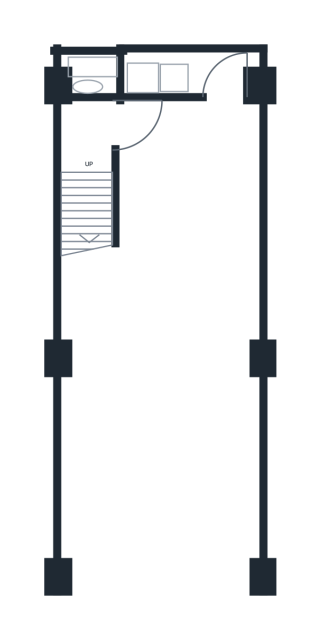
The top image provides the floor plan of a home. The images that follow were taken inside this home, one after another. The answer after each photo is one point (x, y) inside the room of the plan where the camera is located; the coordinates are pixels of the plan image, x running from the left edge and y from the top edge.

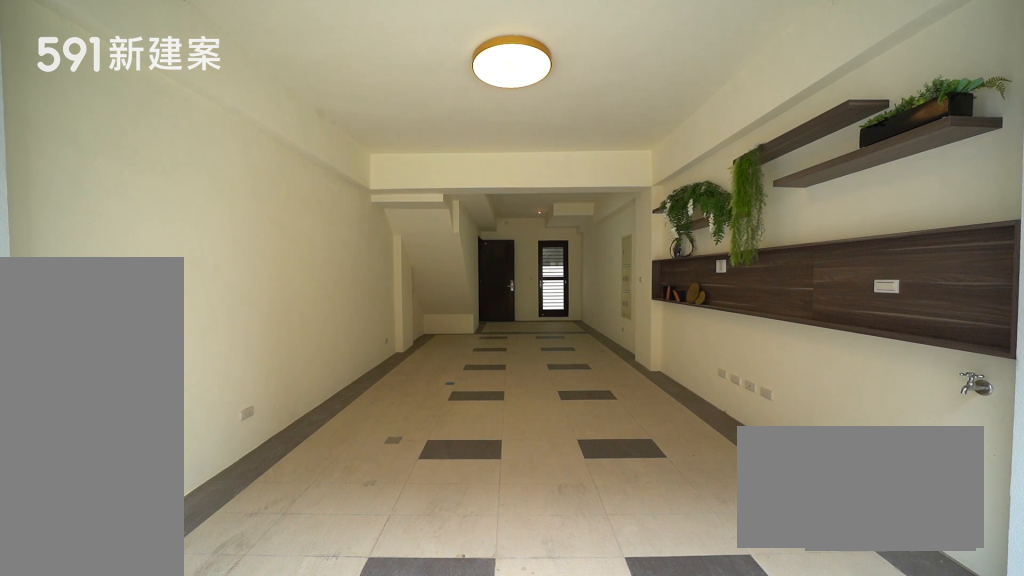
(164, 358)
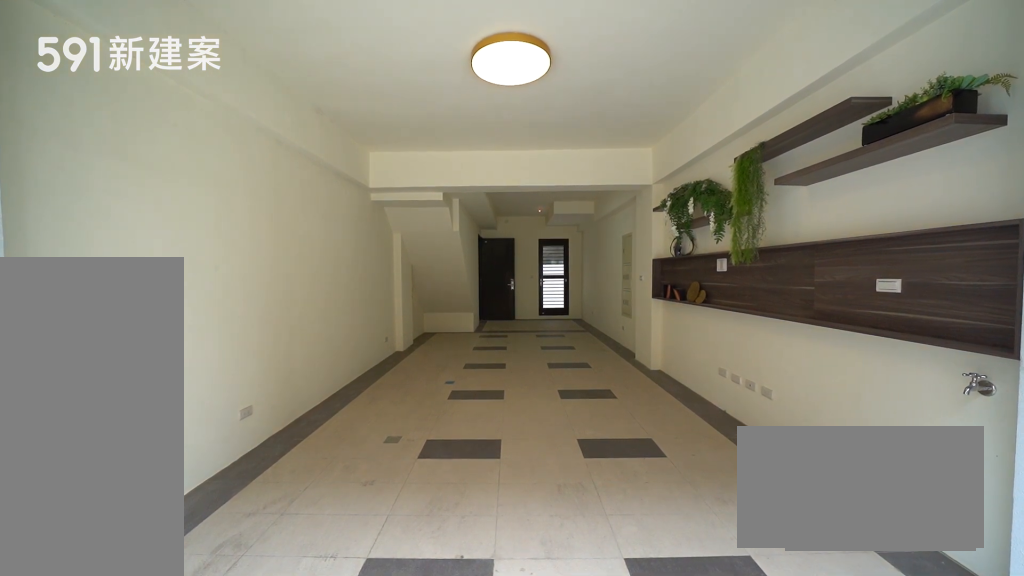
(164, 358)
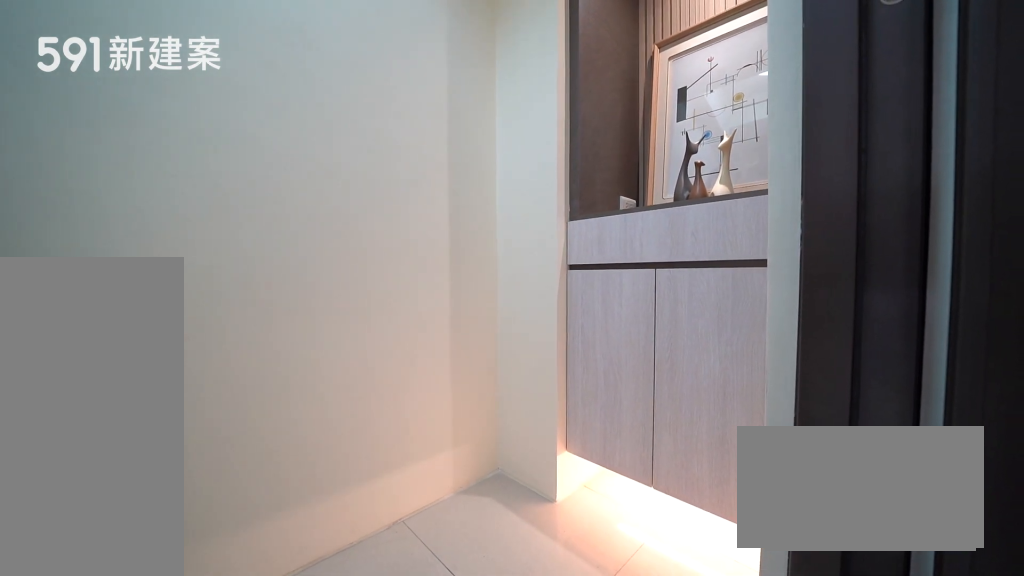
(92, 102)
